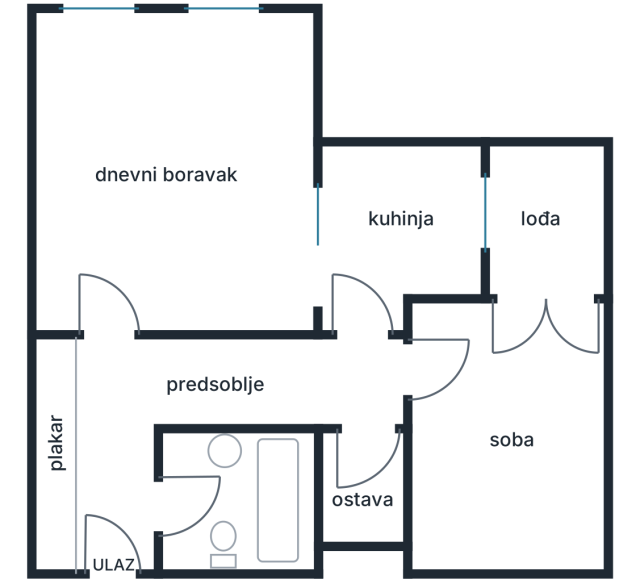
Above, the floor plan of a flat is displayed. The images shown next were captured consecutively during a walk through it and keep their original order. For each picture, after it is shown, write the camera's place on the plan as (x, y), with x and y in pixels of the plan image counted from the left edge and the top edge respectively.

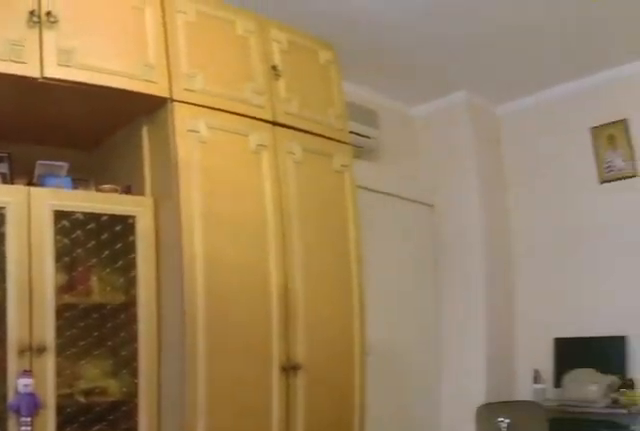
(90, 76)
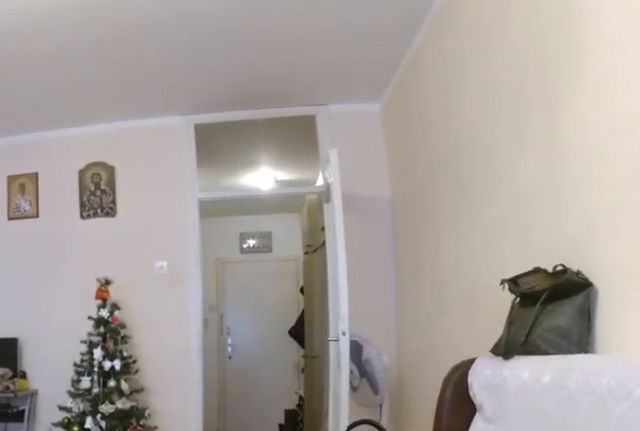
(106, 93)
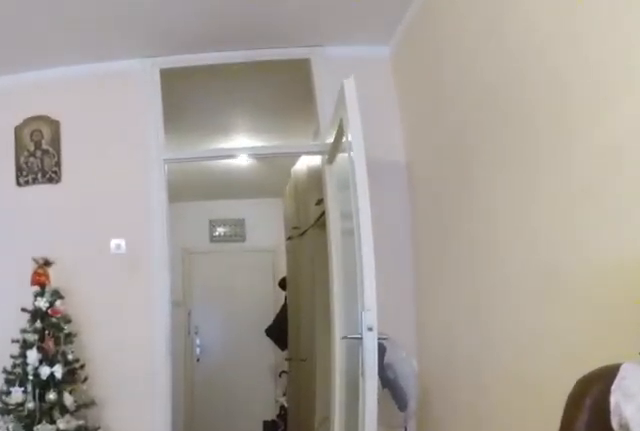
(102, 143)
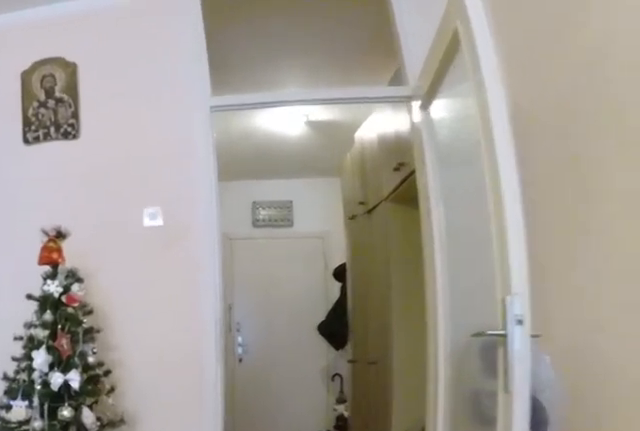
(102, 182)
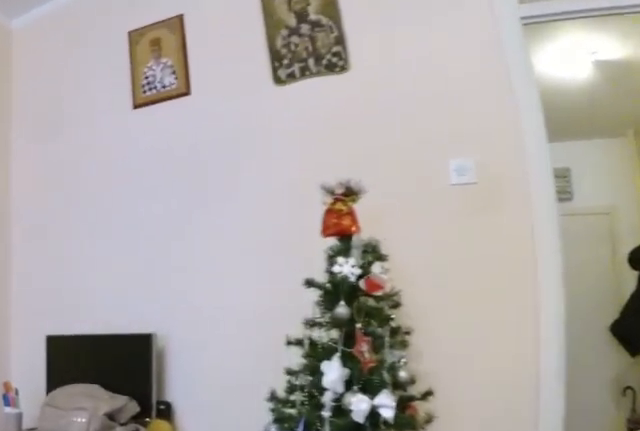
(111, 216)
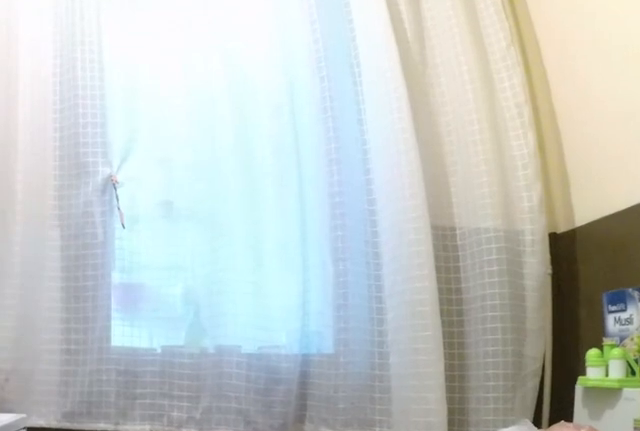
(313, 249)
